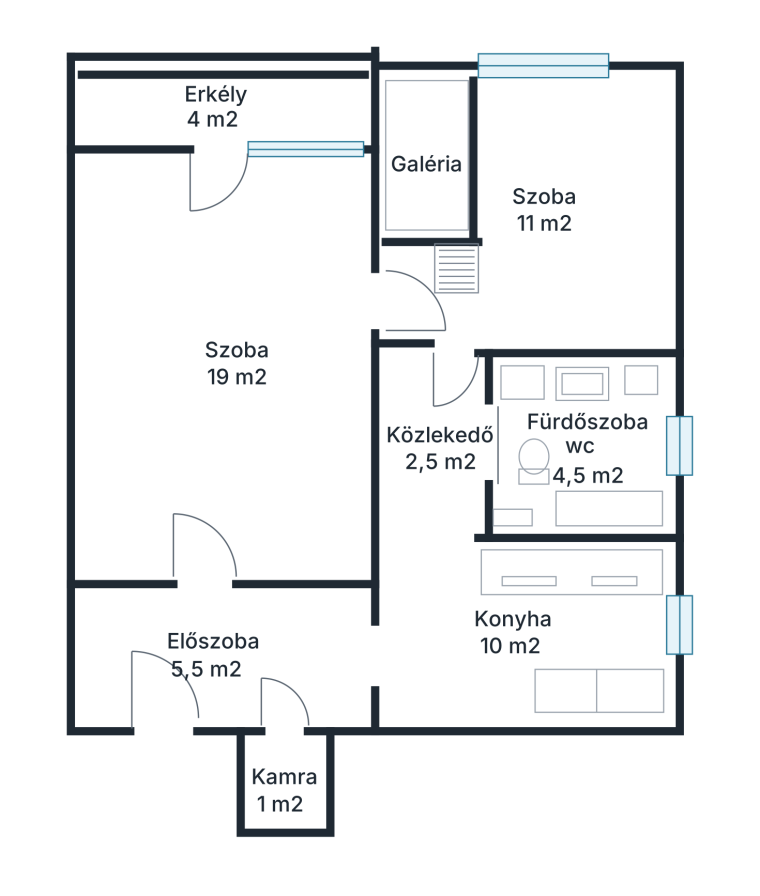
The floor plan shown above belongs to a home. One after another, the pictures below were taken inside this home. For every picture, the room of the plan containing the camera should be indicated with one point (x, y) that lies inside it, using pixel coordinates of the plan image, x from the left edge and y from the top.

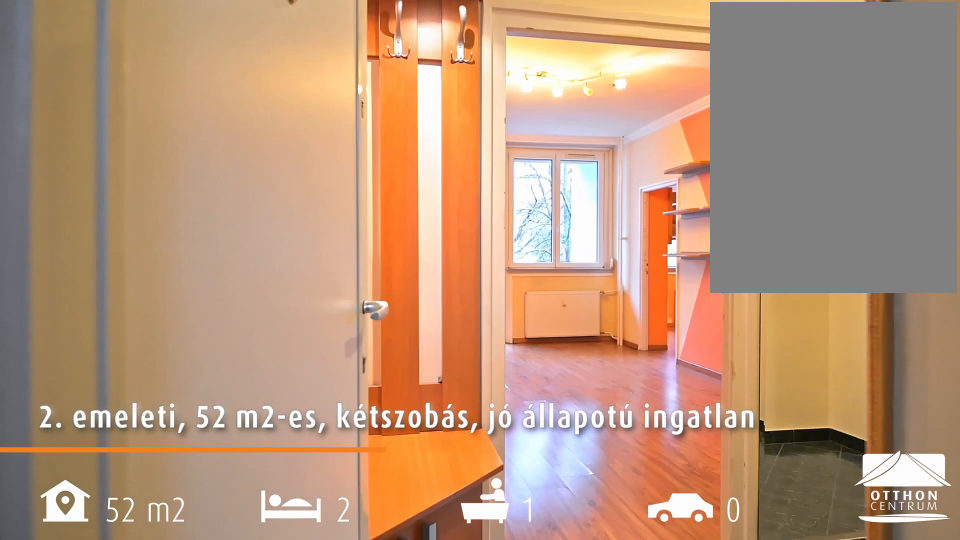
(205, 651)
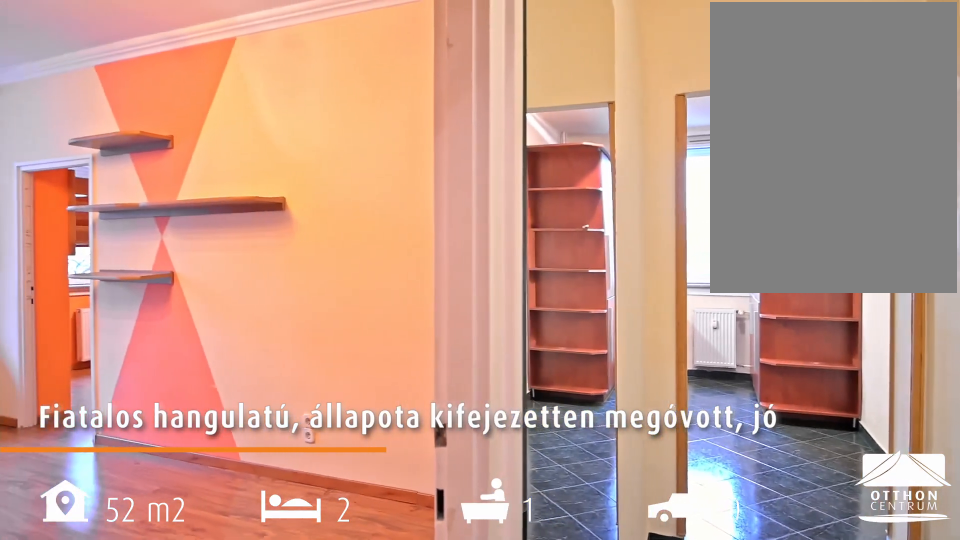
(205, 651)
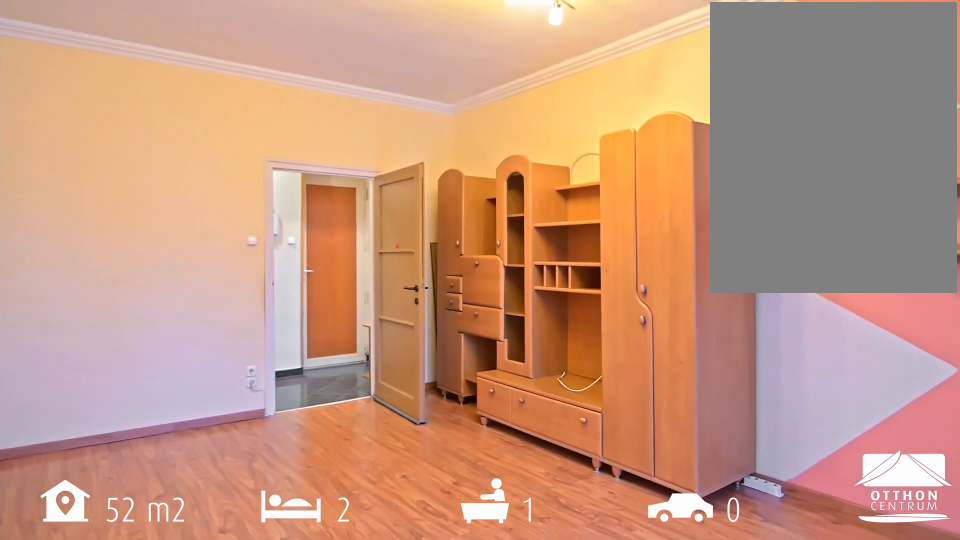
(236, 358)
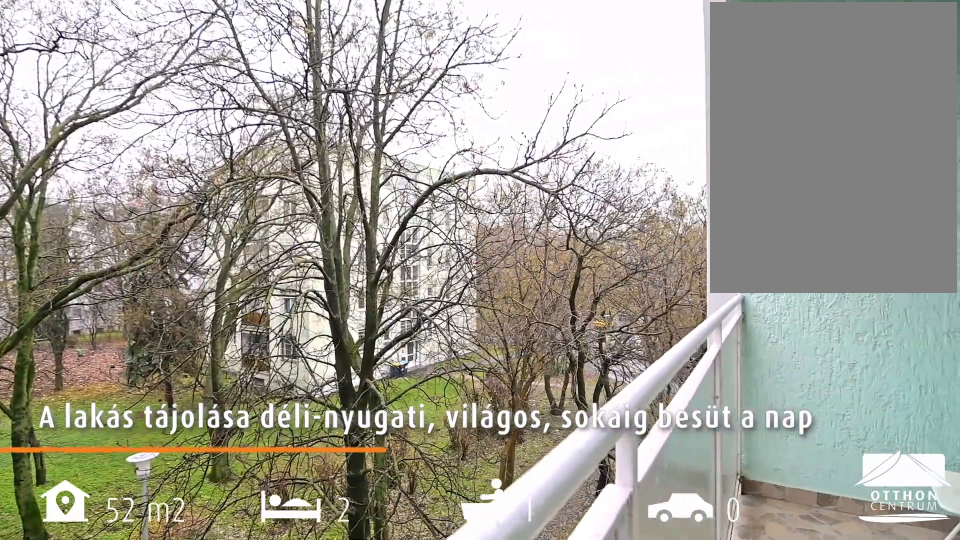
(220, 102)
